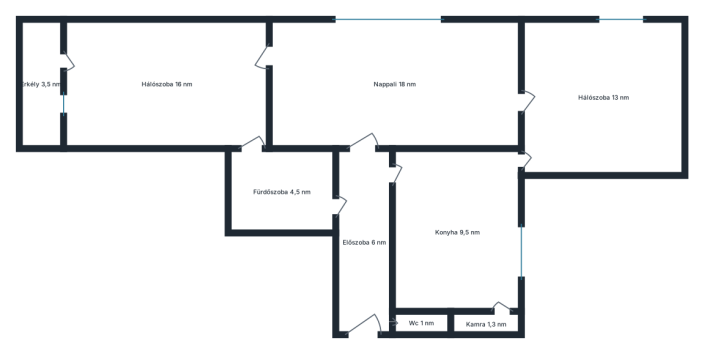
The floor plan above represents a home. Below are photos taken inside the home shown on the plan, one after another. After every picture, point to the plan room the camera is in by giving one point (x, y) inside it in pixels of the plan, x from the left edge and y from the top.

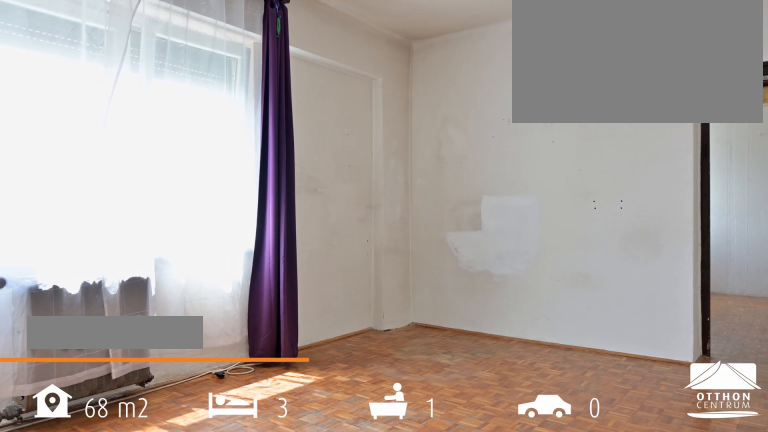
(397, 93)
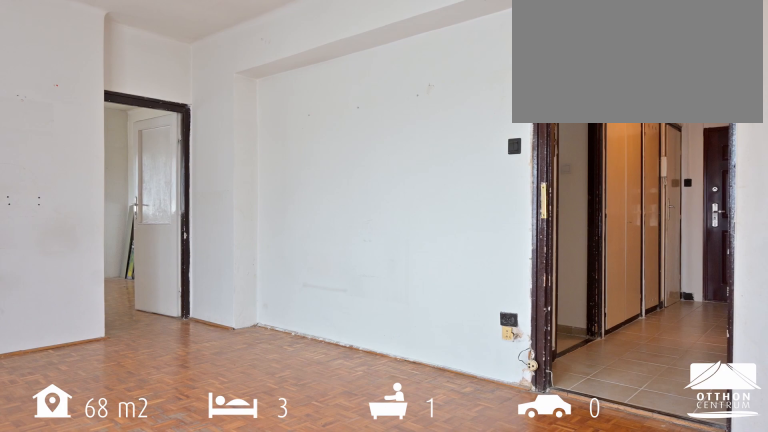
(397, 92)
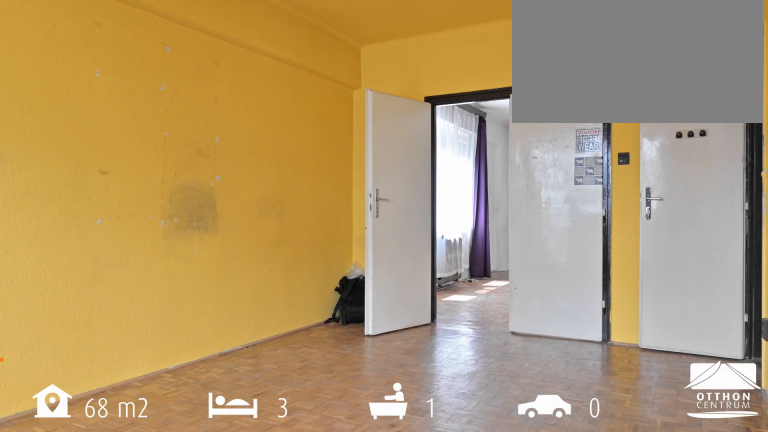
(172, 89)
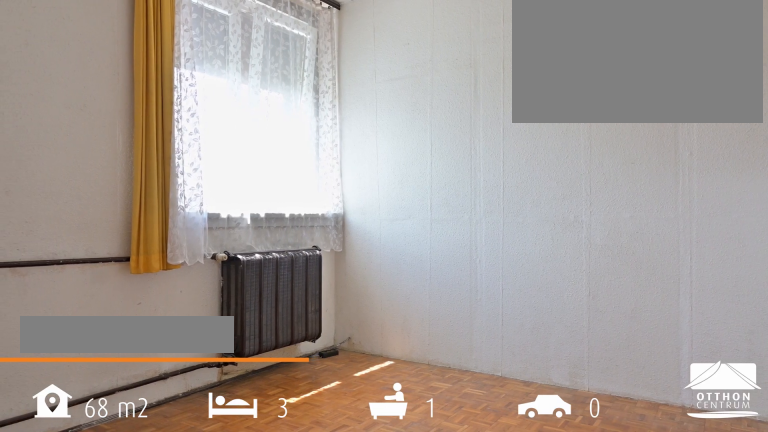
(607, 99)
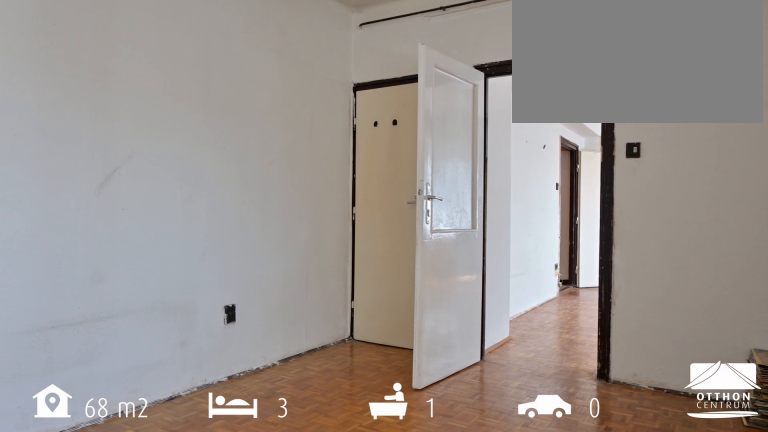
(607, 99)
